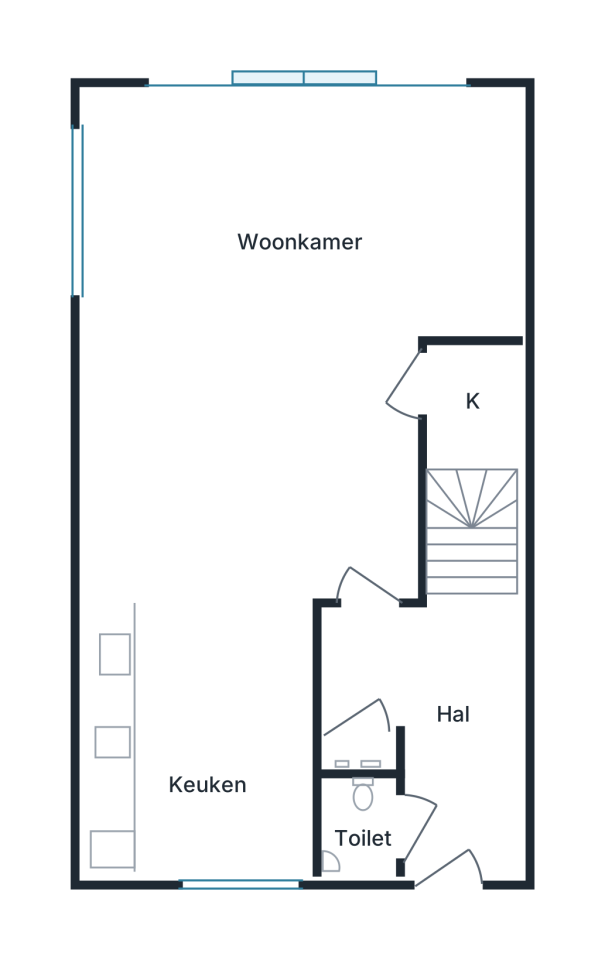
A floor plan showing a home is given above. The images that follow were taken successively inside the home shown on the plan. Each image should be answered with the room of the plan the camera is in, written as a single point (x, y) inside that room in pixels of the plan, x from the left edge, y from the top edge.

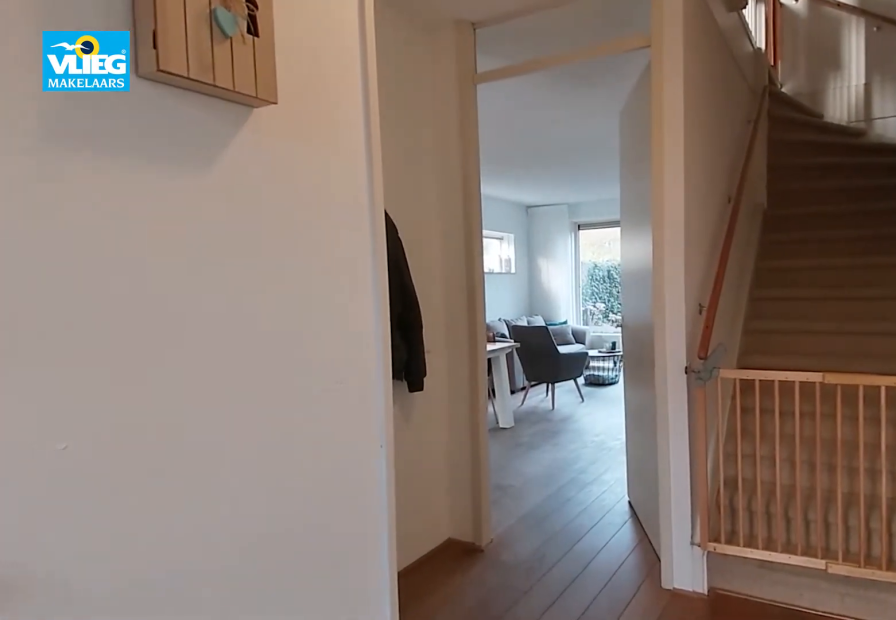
(435, 719)
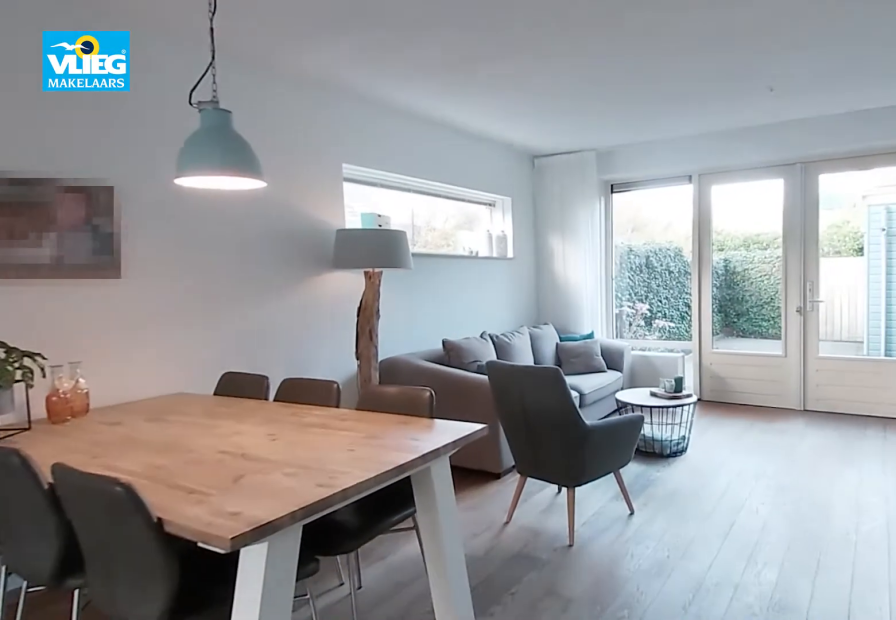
(272, 320)
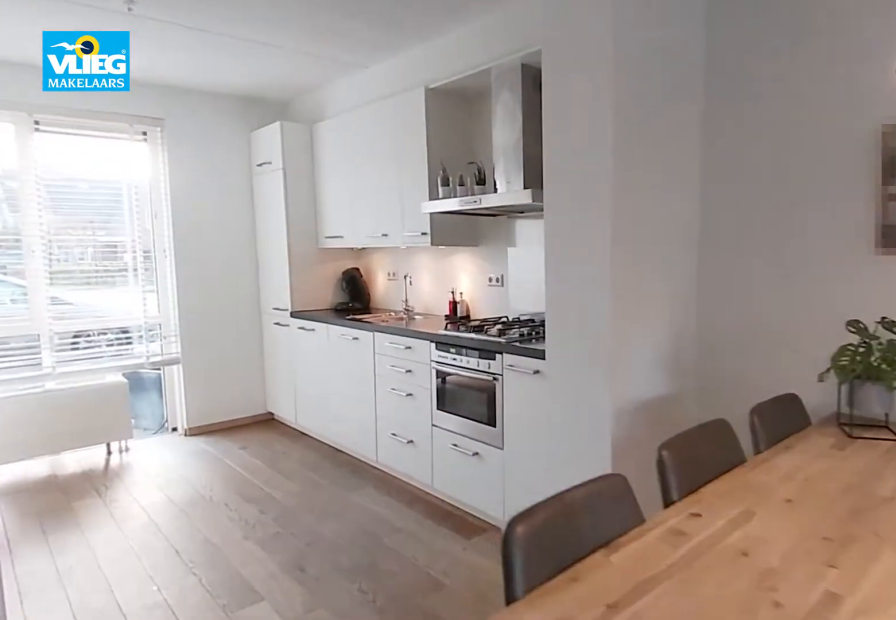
(272, 320)
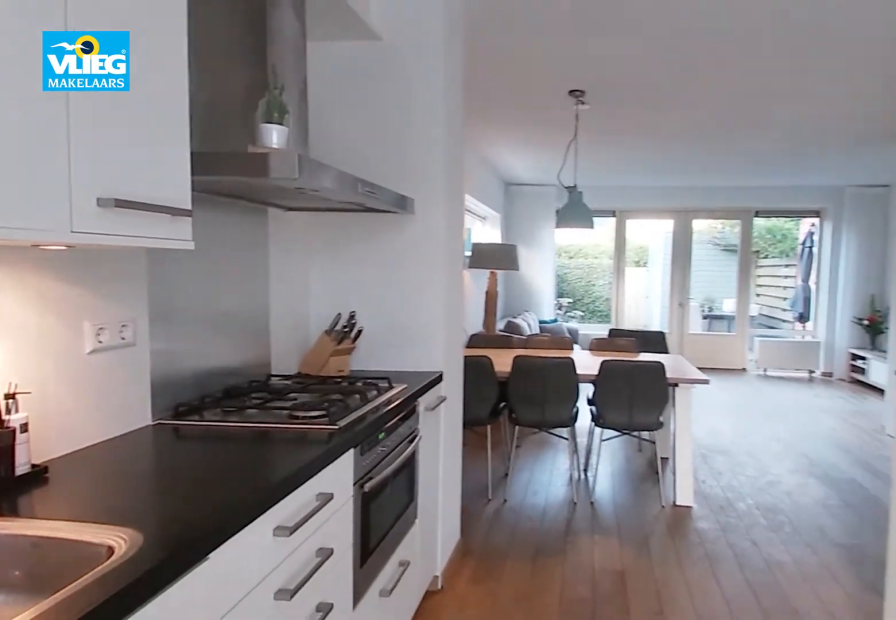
(201, 737)
